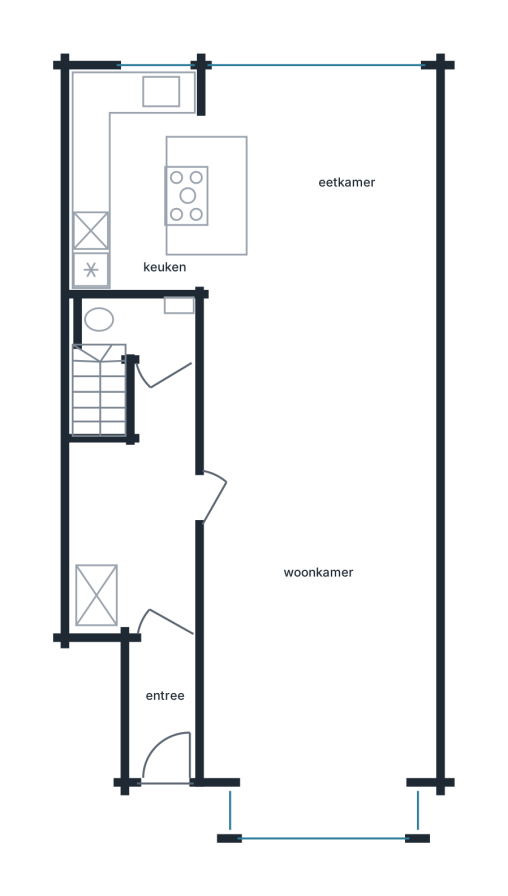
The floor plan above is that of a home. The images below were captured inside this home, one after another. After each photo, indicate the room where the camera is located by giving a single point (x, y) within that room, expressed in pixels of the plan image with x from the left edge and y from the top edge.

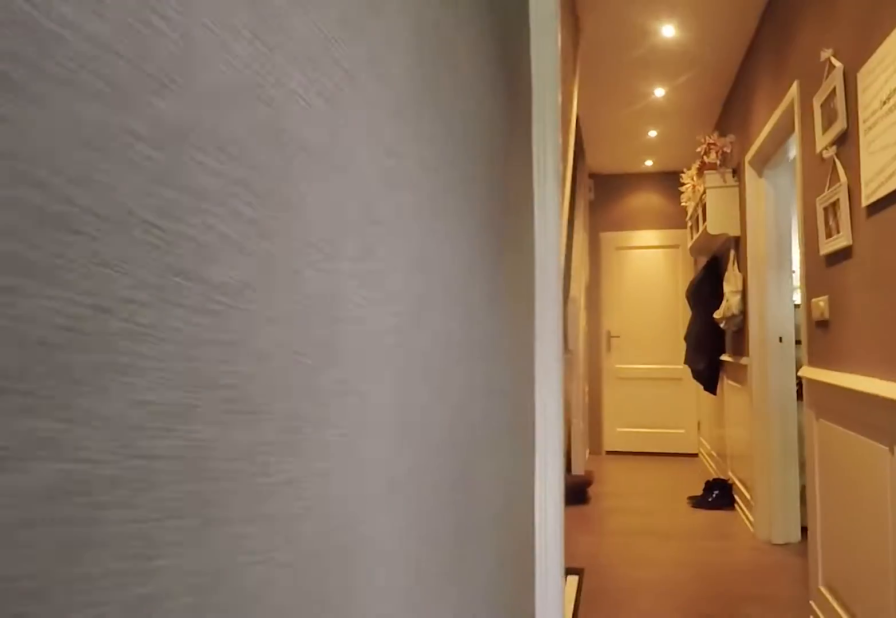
(145, 559)
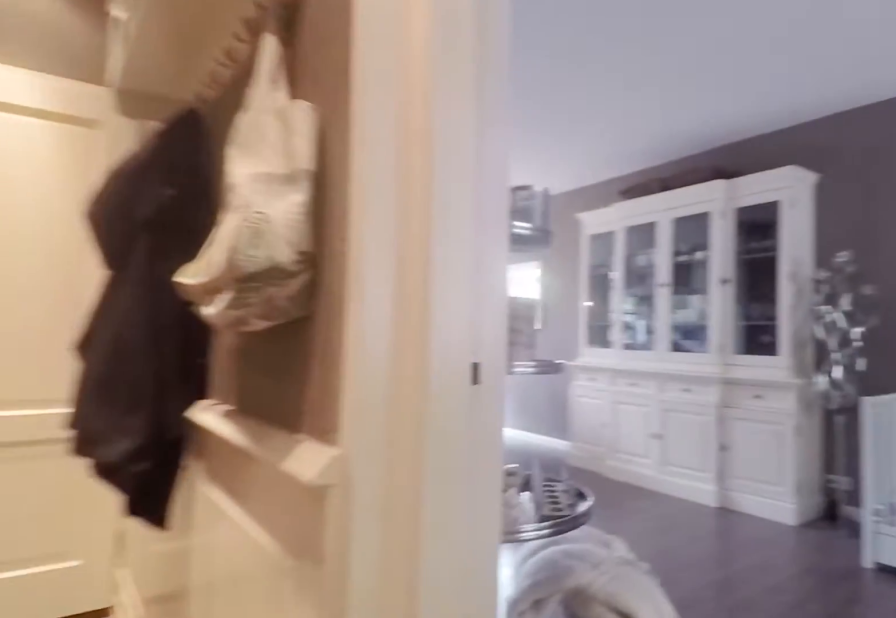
(145, 559)
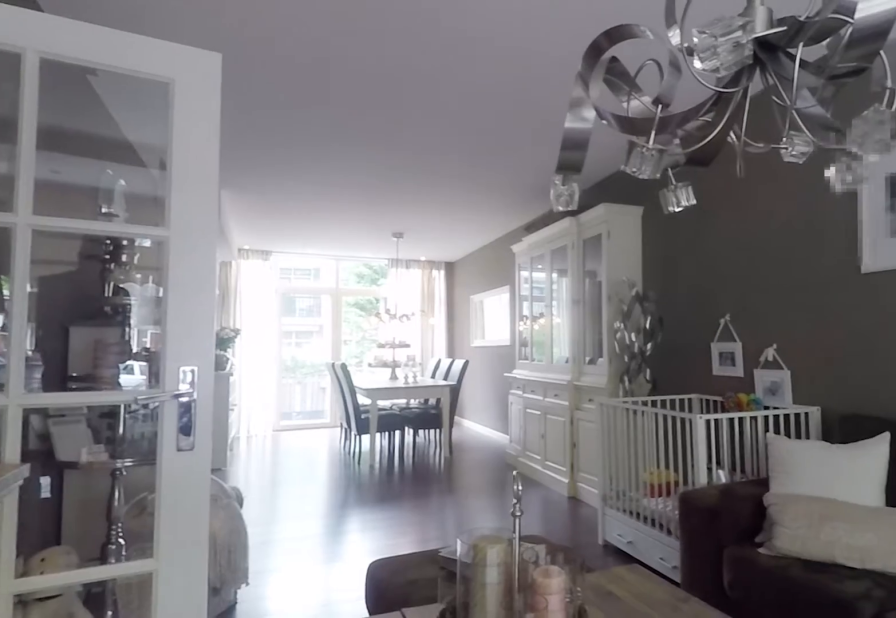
(317, 431)
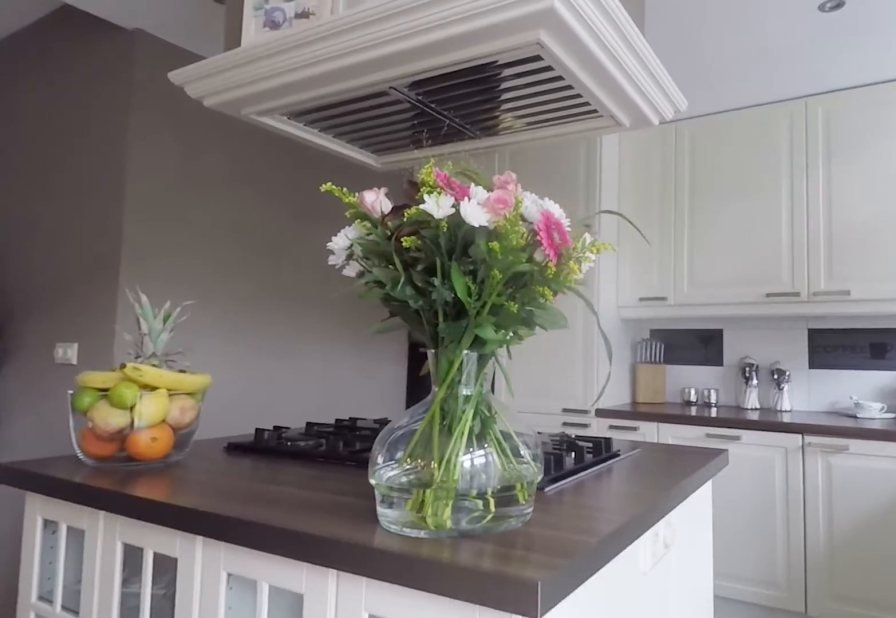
(220, 152)
